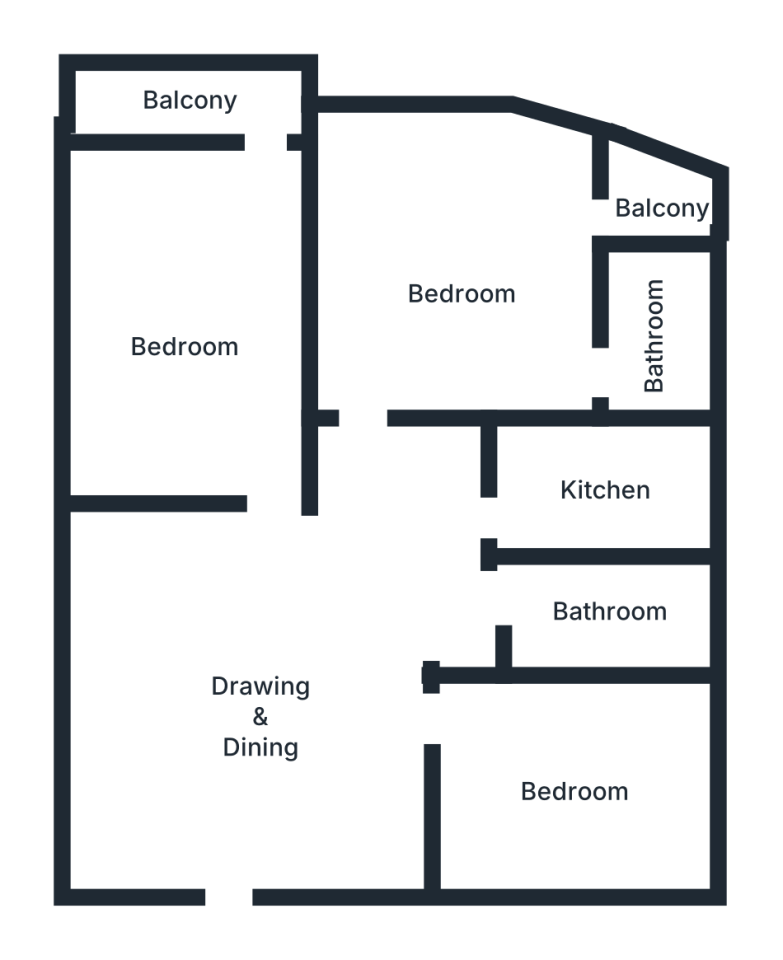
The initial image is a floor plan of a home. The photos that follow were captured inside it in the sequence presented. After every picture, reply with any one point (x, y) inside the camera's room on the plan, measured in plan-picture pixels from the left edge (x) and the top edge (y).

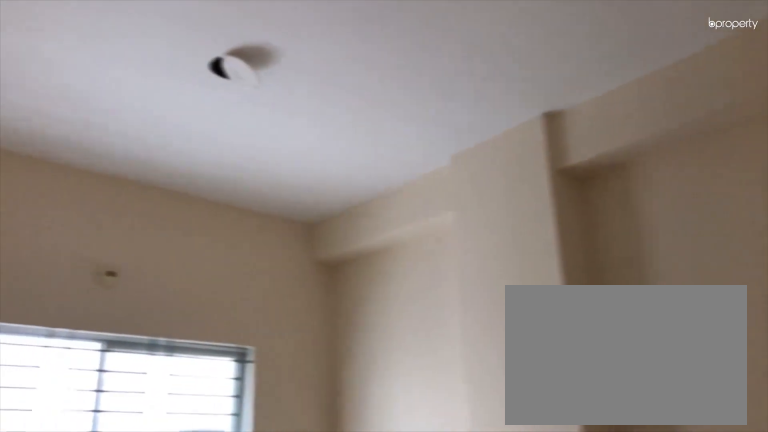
(578, 791)
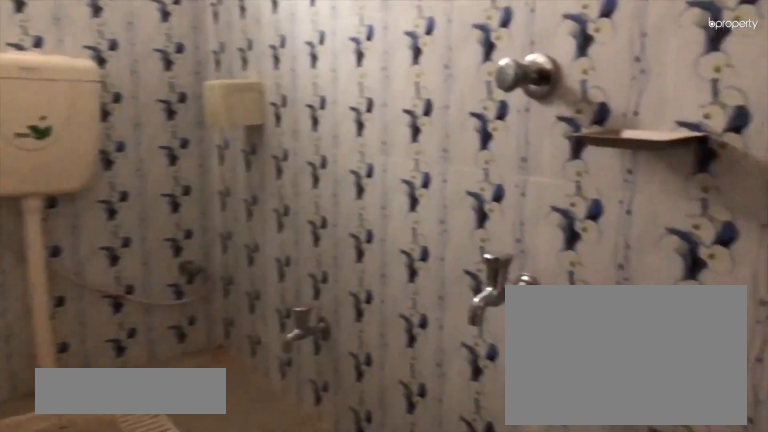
(607, 616)
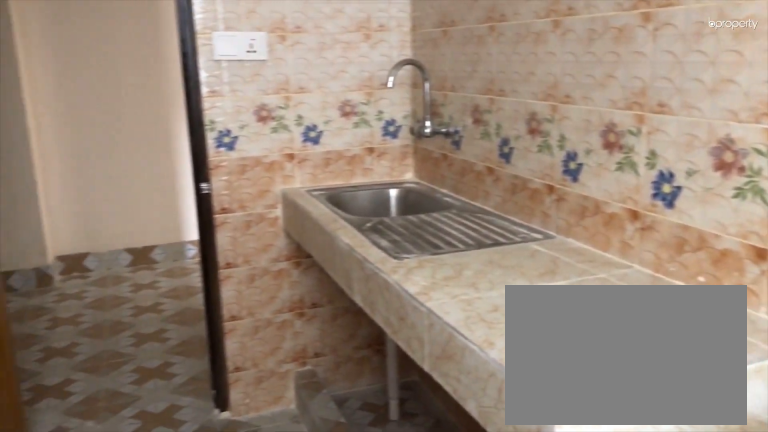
(605, 491)
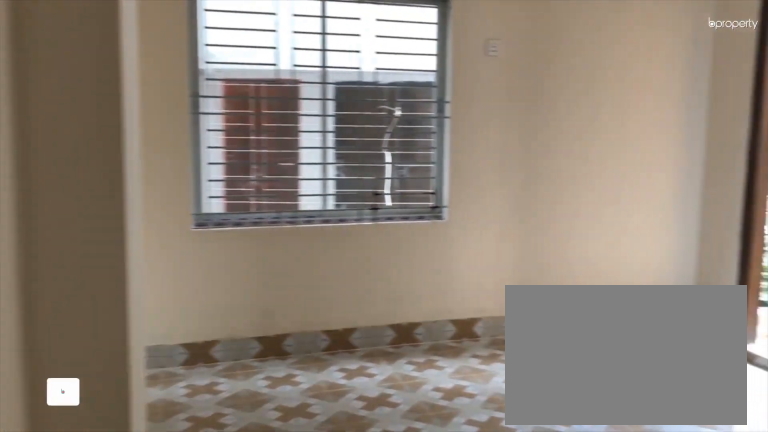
(471, 290)
